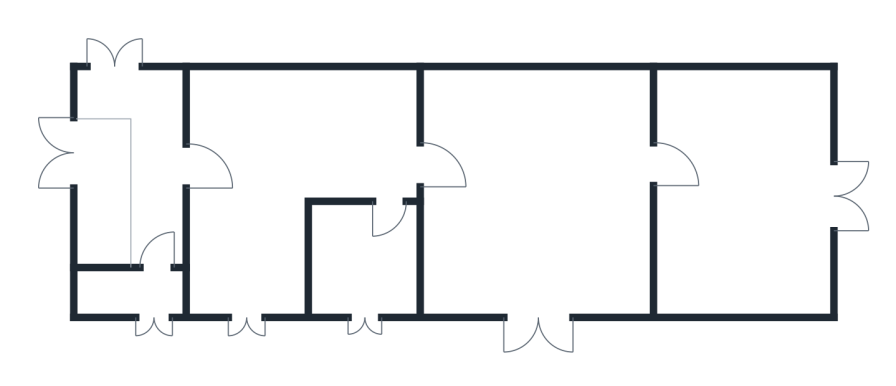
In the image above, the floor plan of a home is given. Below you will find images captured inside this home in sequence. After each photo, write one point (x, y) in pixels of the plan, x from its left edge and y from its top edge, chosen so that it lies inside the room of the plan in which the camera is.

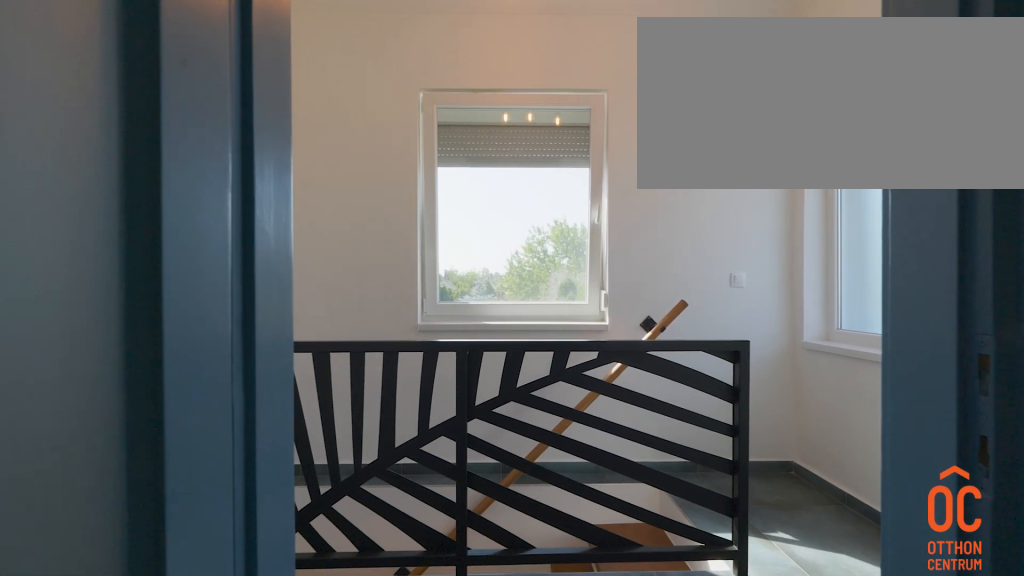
(145, 117)
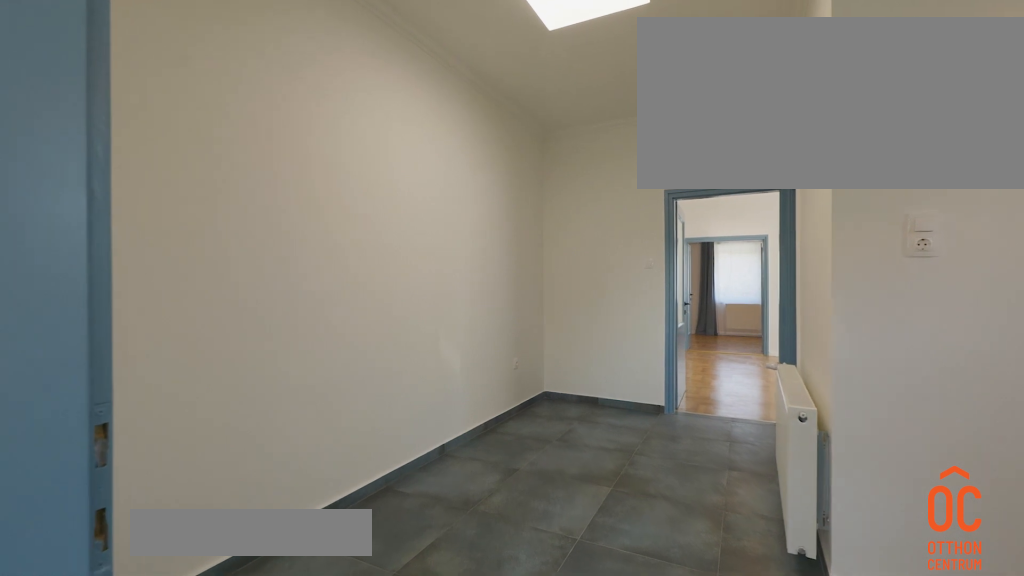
(301, 137)
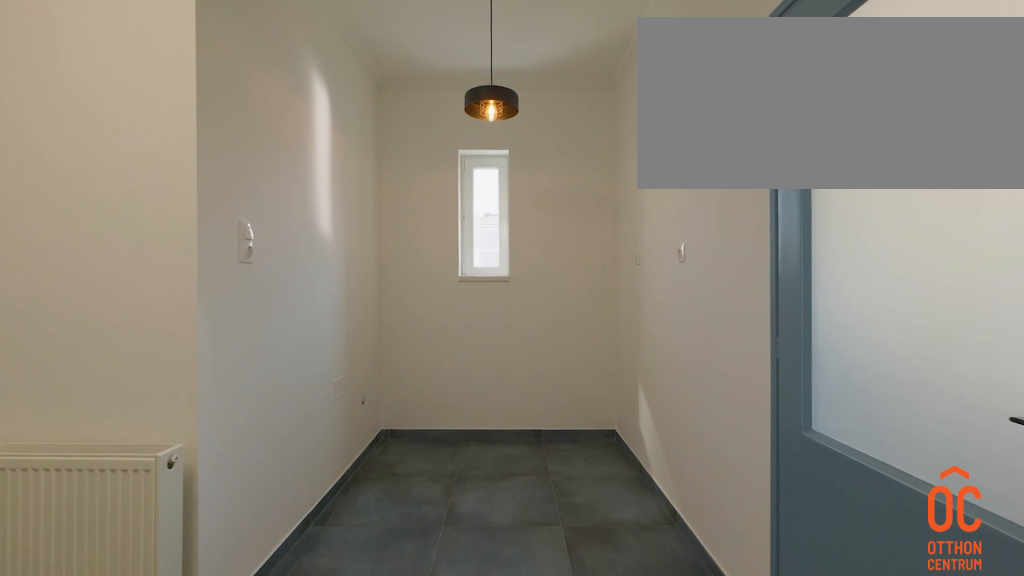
(301, 137)
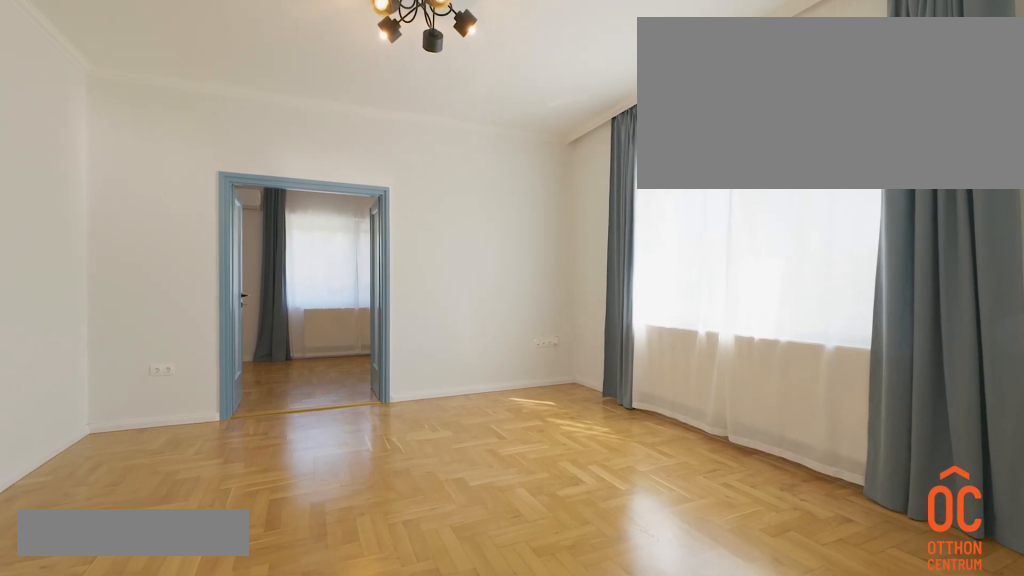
(535, 194)
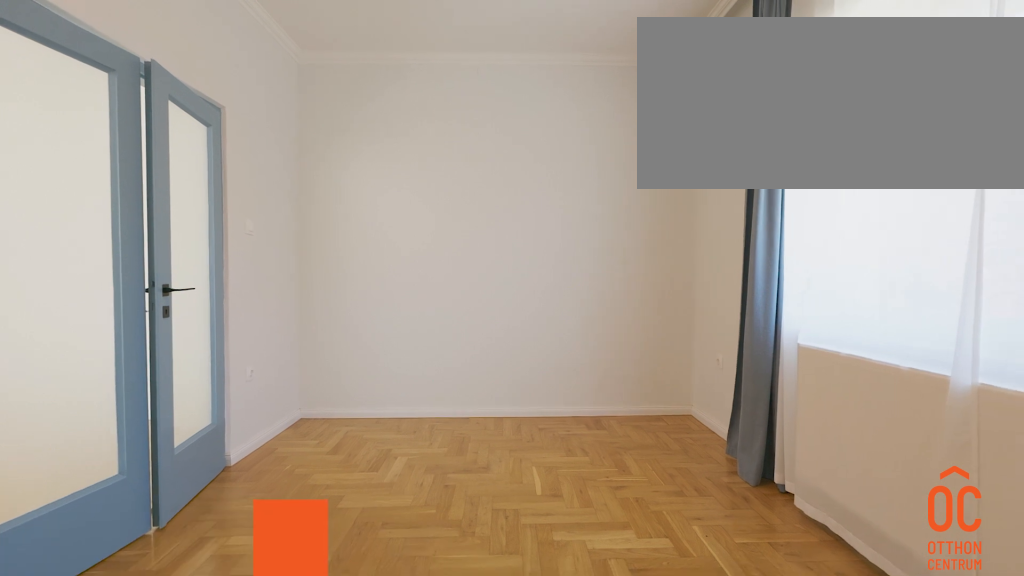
(741, 245)
